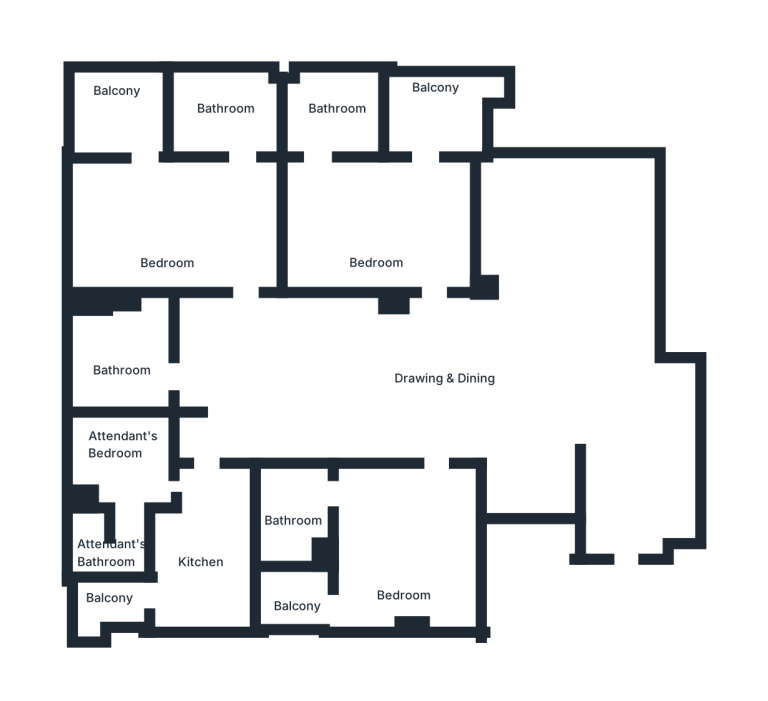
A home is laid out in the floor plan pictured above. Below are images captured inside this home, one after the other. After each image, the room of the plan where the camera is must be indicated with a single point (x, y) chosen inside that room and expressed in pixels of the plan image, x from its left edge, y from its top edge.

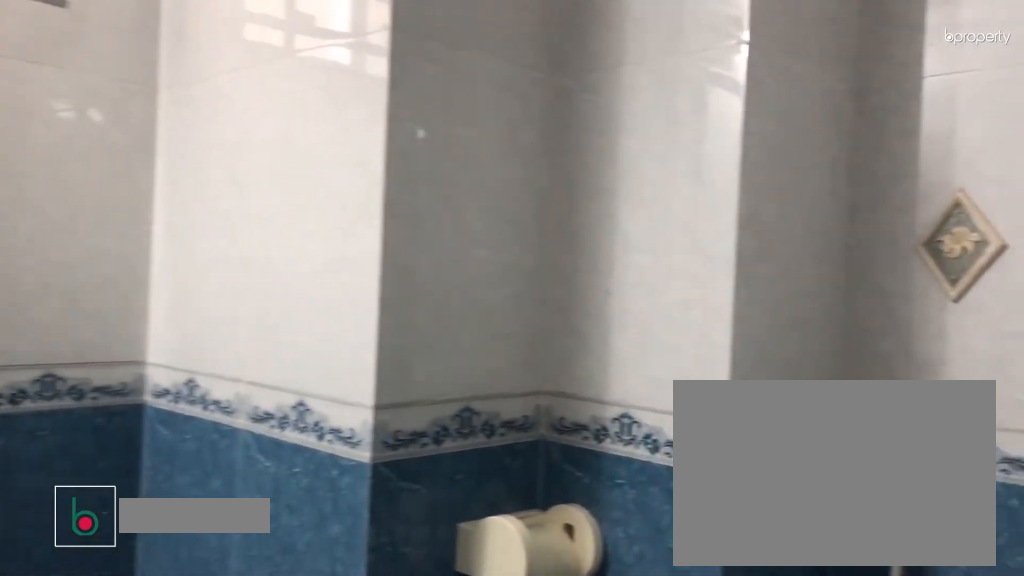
(122, 359)
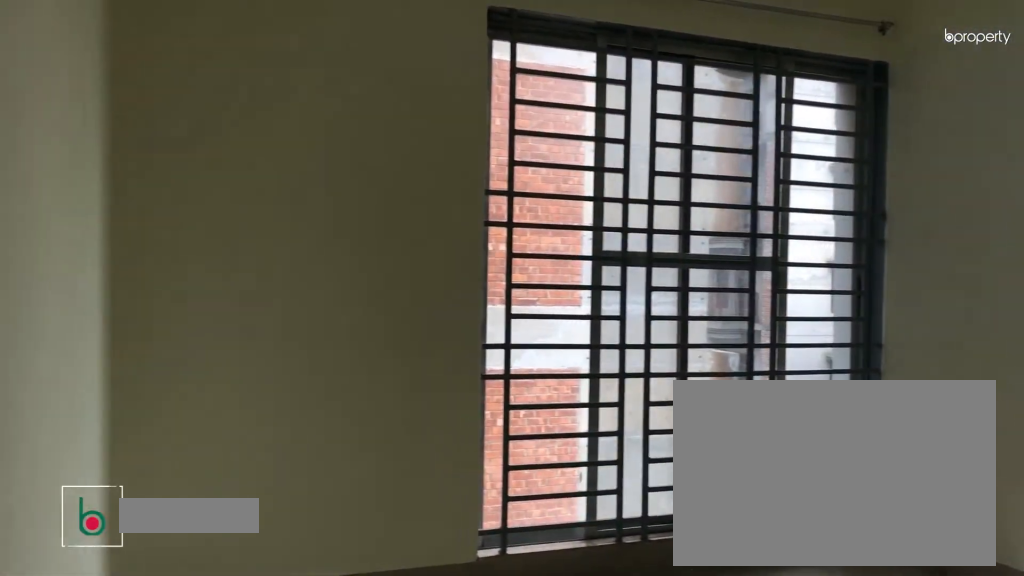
(176, 243)
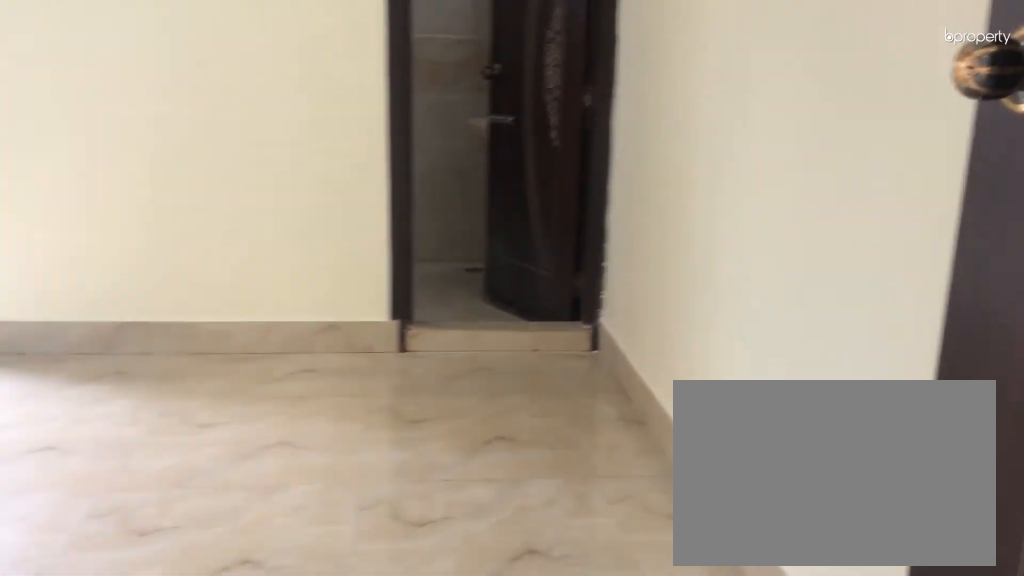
(176, 243)
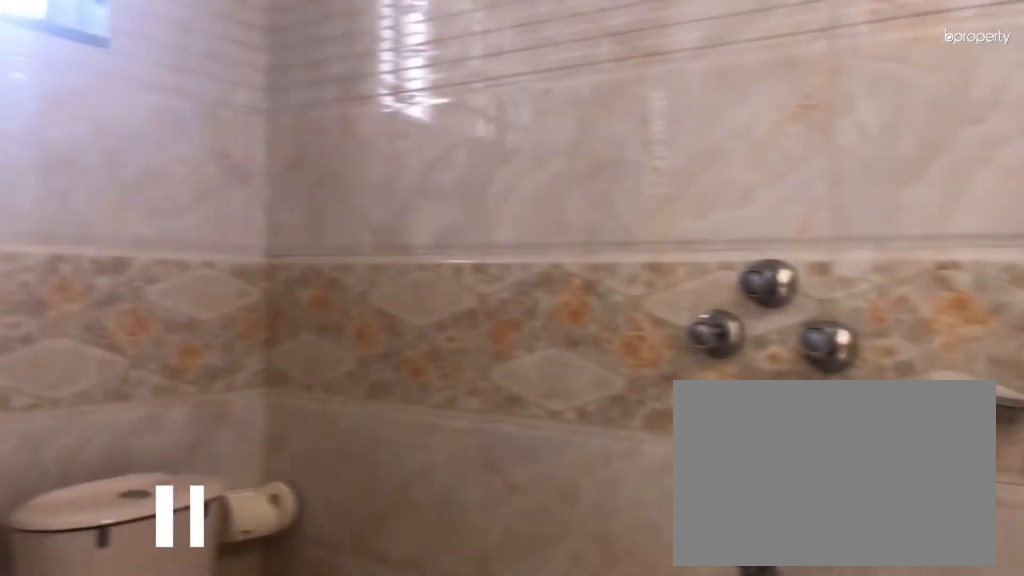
(220, 118)
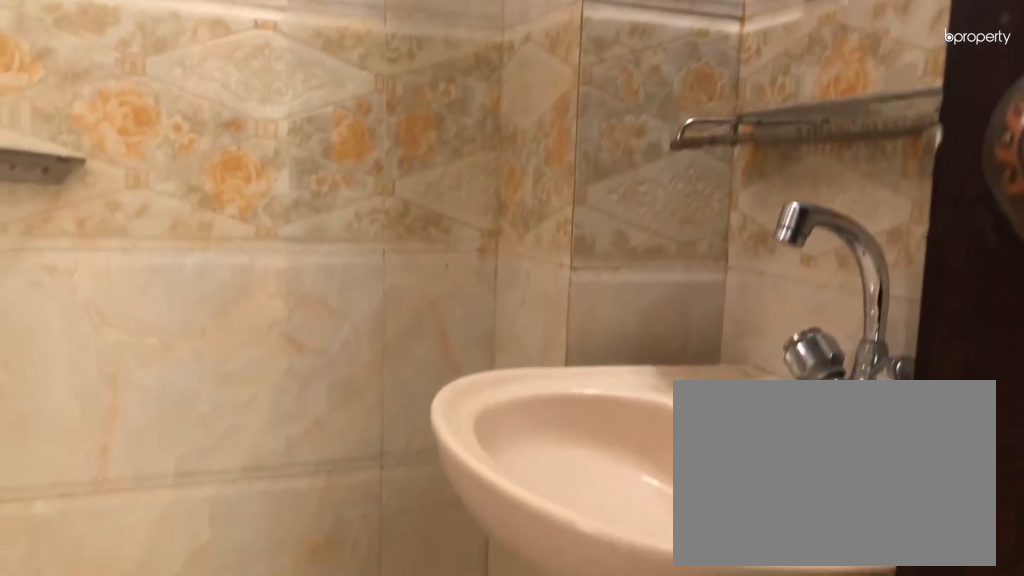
(220, 118)
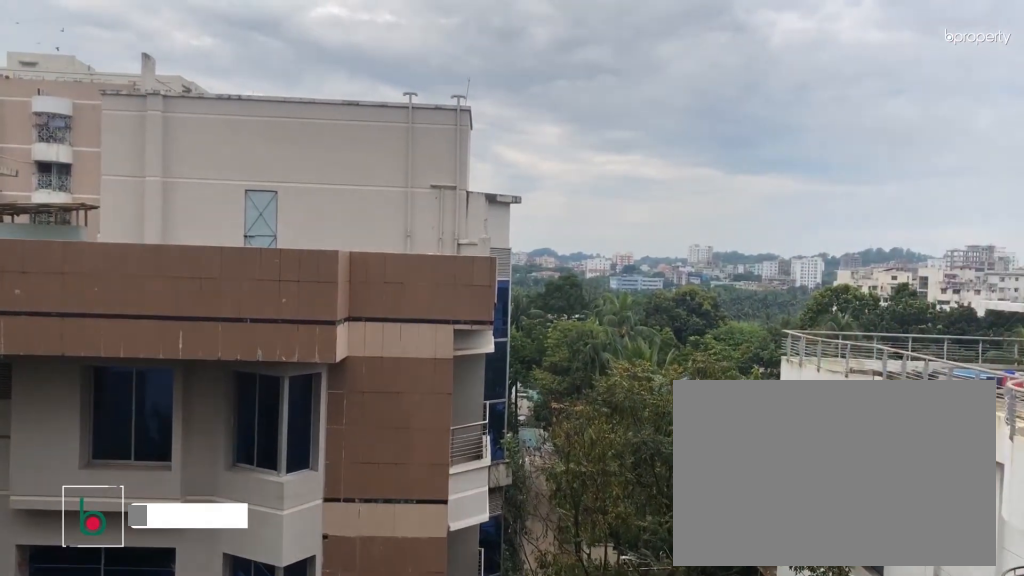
(117, 110)
